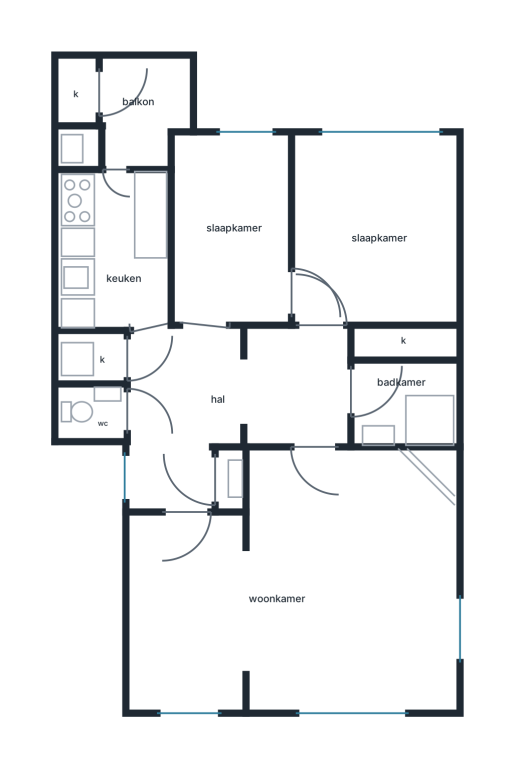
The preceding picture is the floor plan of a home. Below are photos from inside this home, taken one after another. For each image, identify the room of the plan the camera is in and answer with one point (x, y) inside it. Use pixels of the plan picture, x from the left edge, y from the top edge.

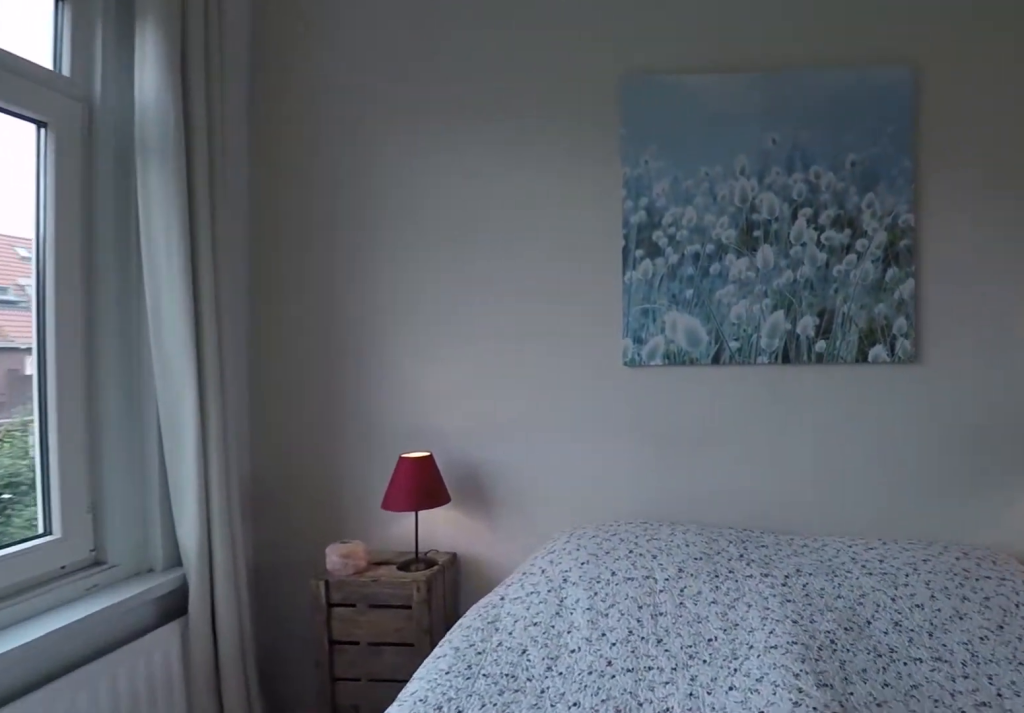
(372, 230)
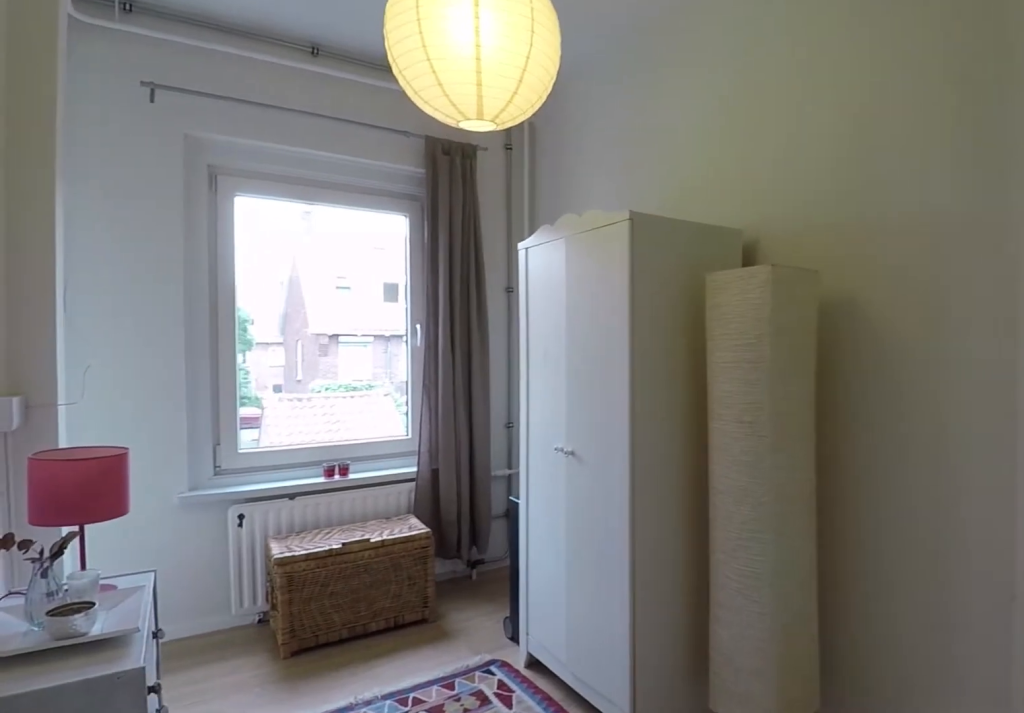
(231, 230)
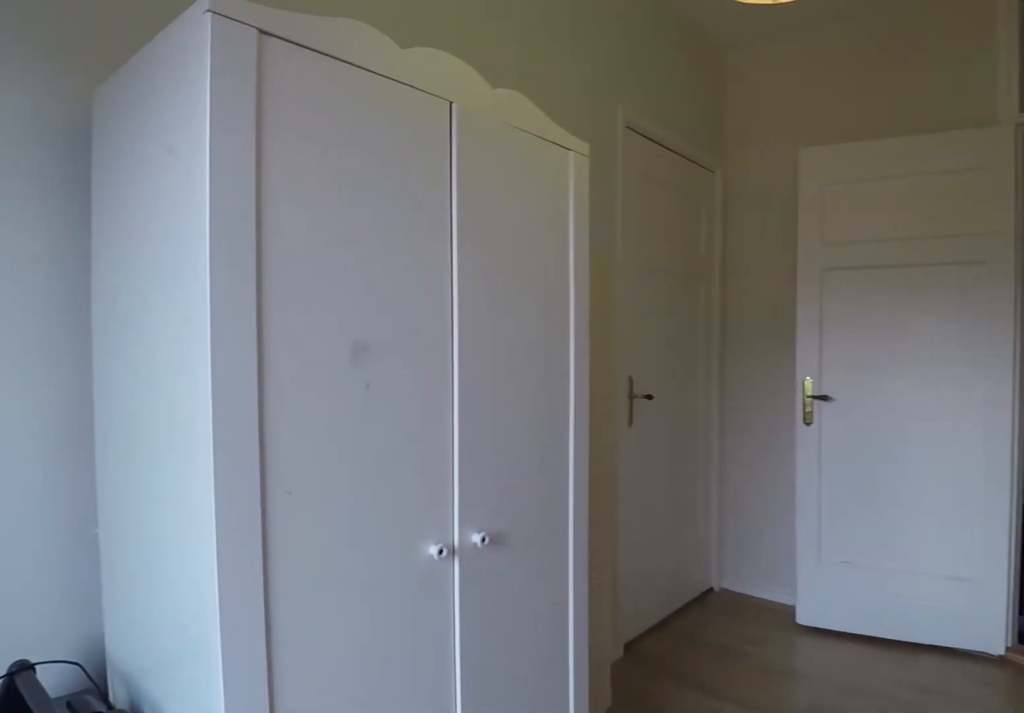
(231, 230)
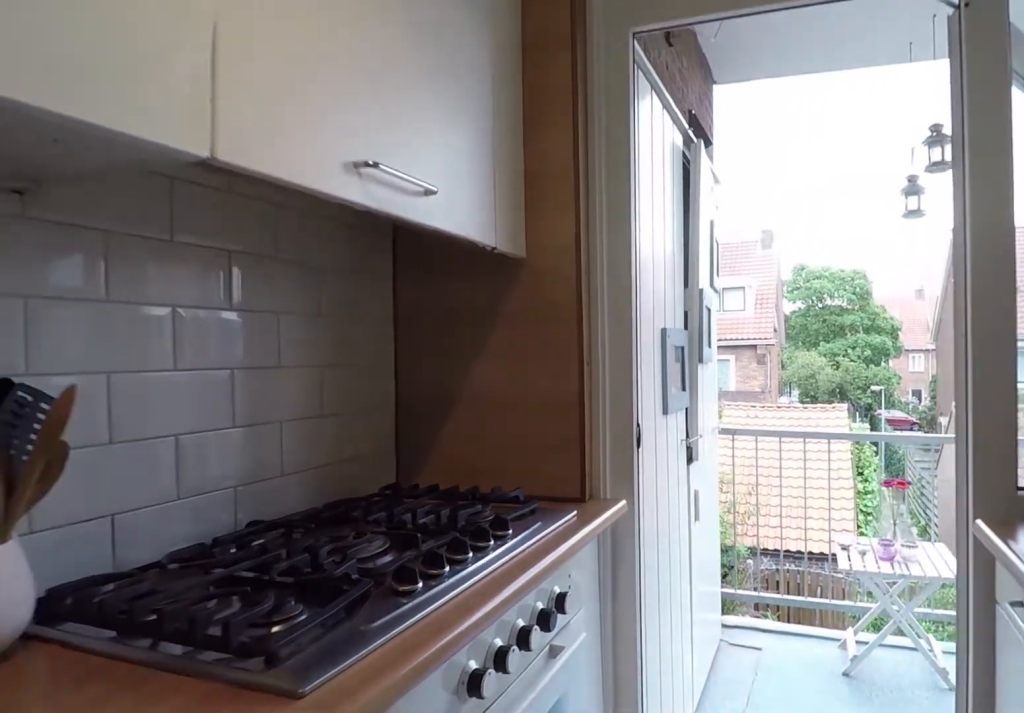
(115, 249)
